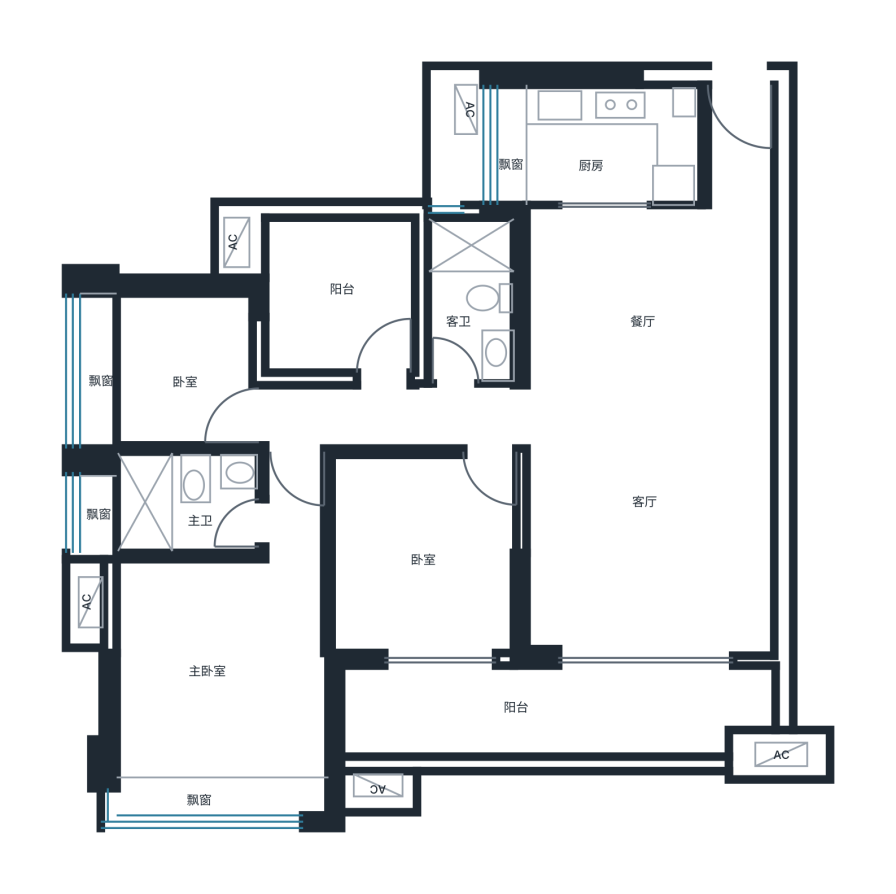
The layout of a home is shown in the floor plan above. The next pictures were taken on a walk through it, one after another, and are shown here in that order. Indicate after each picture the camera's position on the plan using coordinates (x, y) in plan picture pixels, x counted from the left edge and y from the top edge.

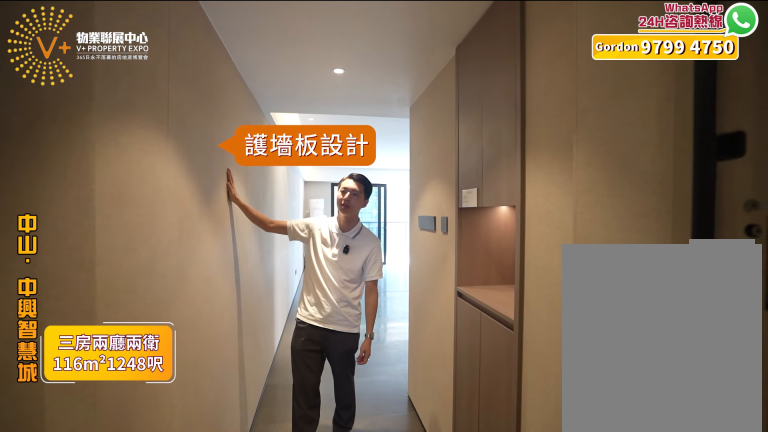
(718, 137)
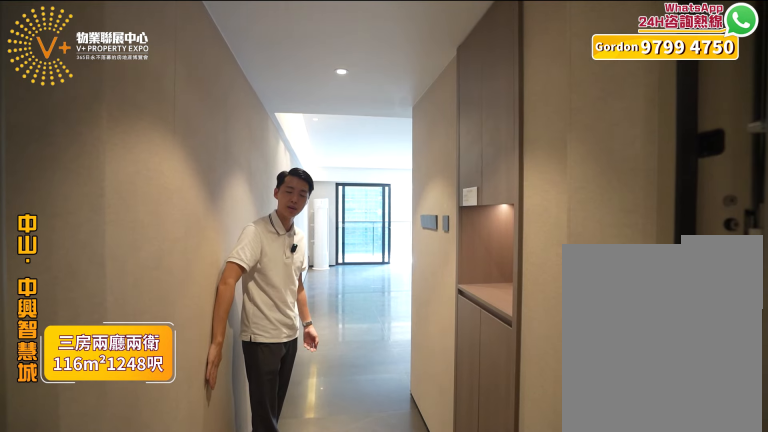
(724, 124)
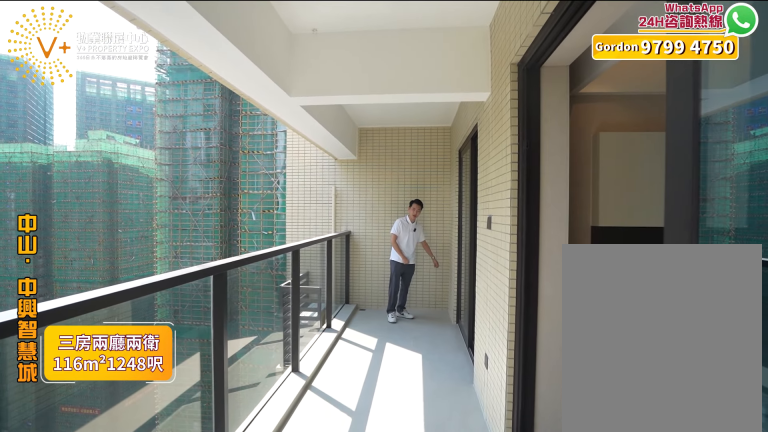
(630, 689)
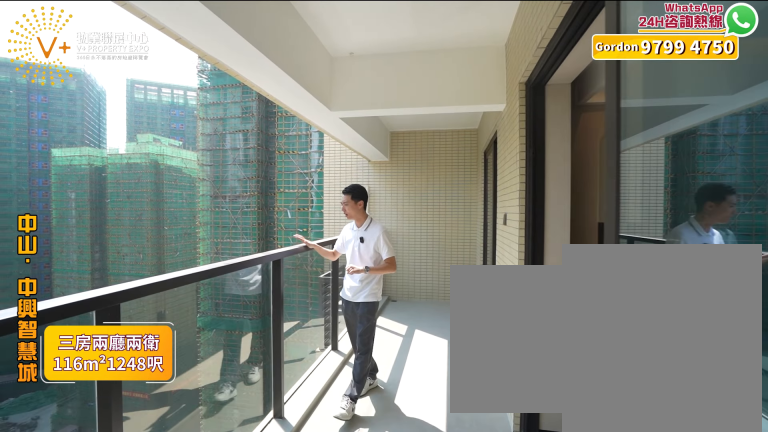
(637, 675)
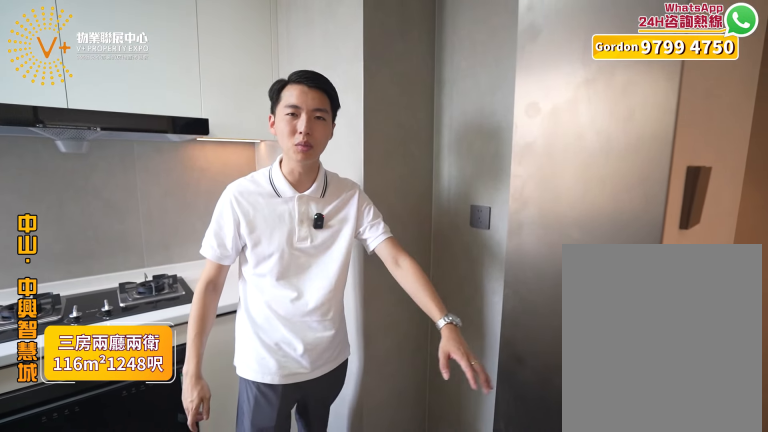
(612, 154)
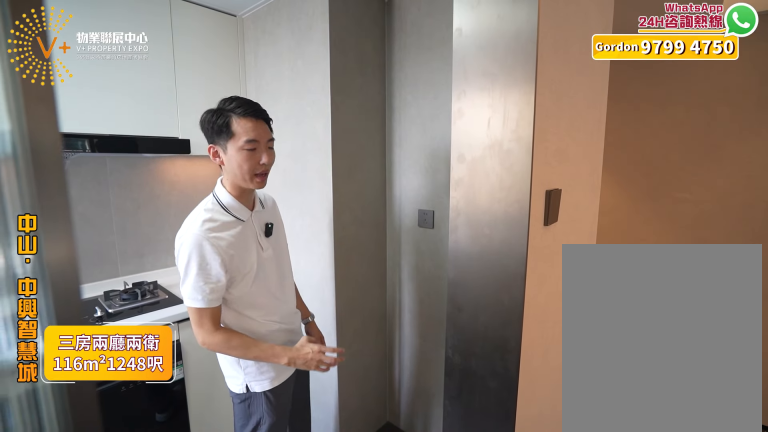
(602, 144)
